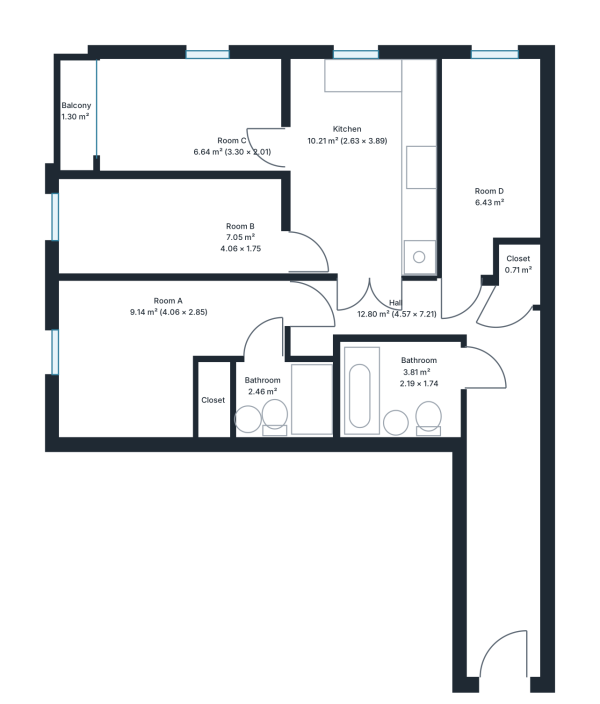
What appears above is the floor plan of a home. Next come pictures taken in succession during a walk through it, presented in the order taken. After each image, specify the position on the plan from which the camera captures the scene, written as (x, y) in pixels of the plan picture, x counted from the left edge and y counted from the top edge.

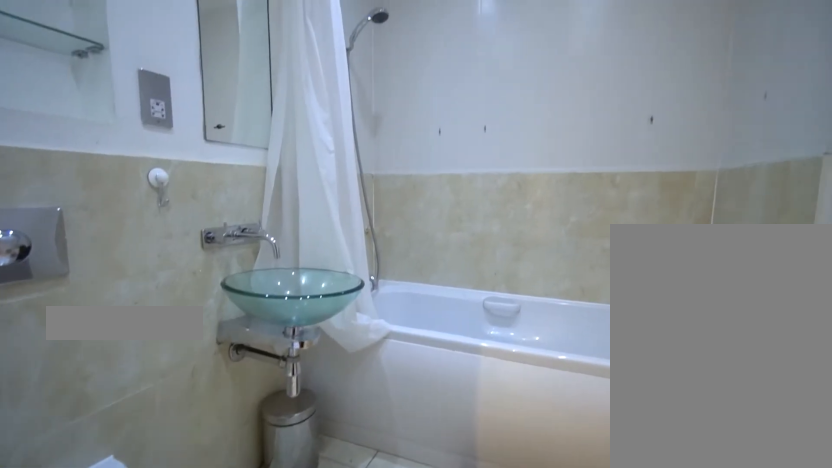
(435, 375)
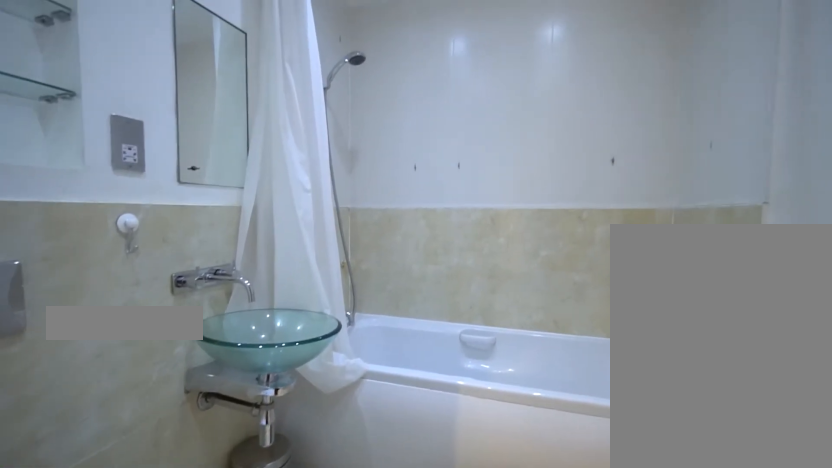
(435, 375)
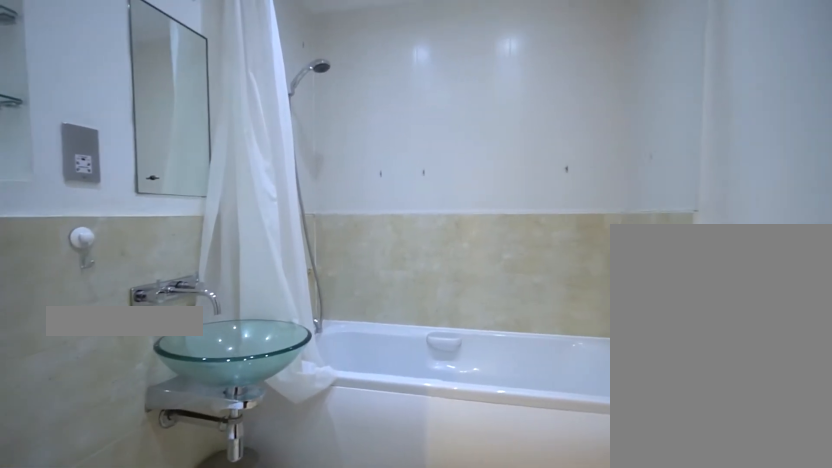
(435, 375)
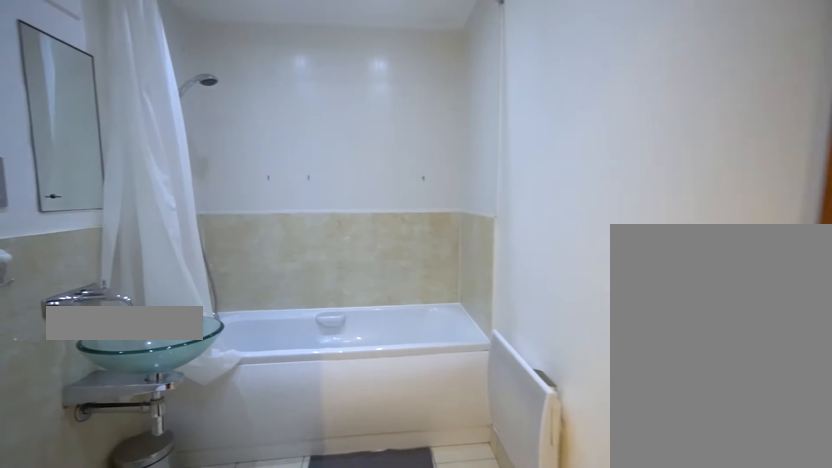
(445, 378)
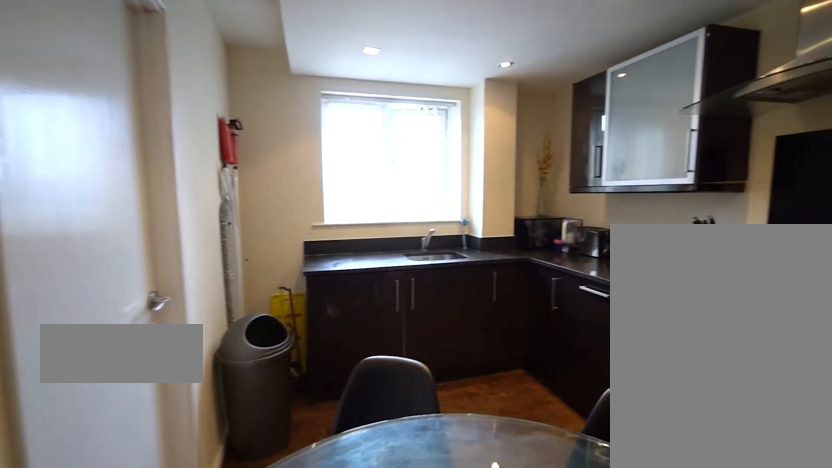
(316, 238)
